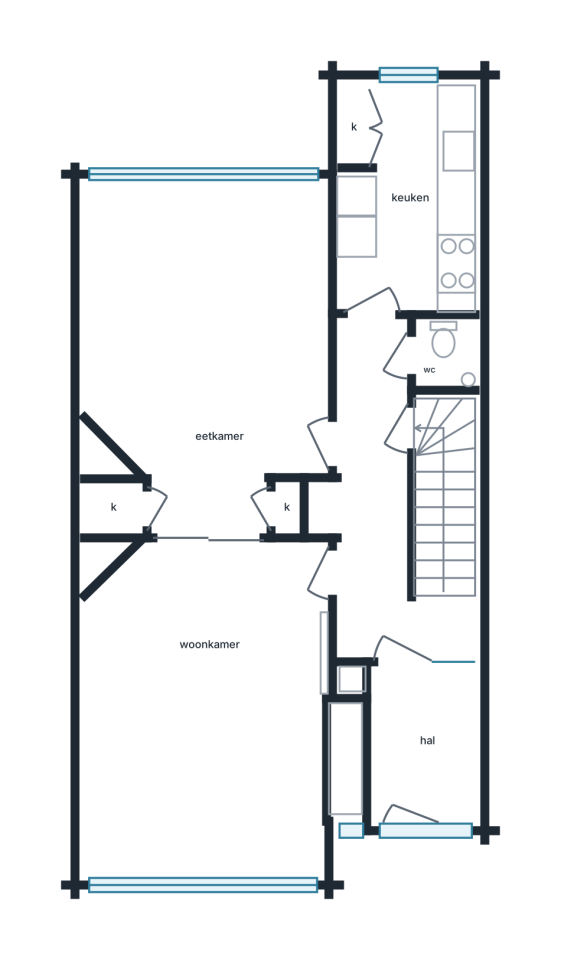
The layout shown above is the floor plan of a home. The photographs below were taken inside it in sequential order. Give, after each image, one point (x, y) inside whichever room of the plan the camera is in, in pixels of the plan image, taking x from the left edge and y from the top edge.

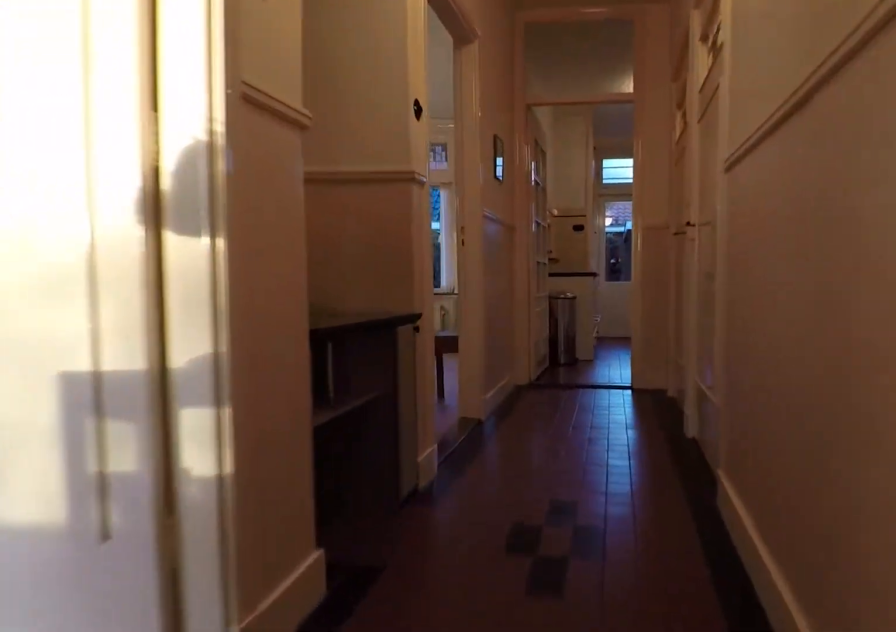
(379, 512)
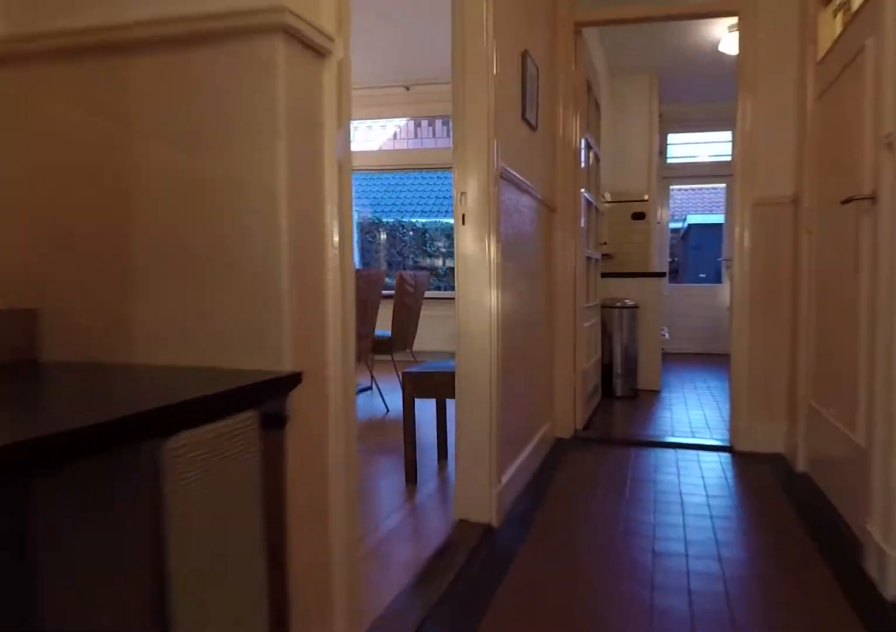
(379, 512)
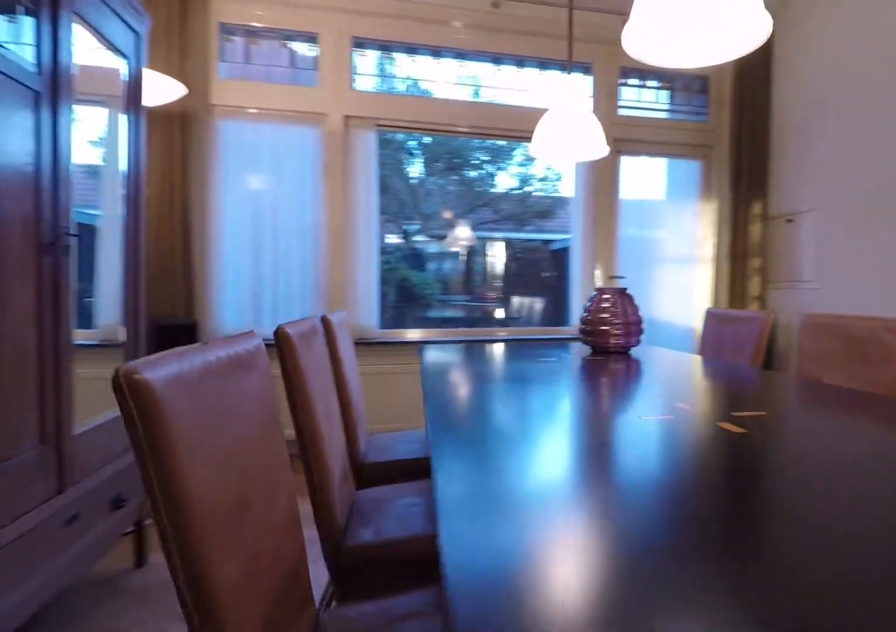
(214, 347)
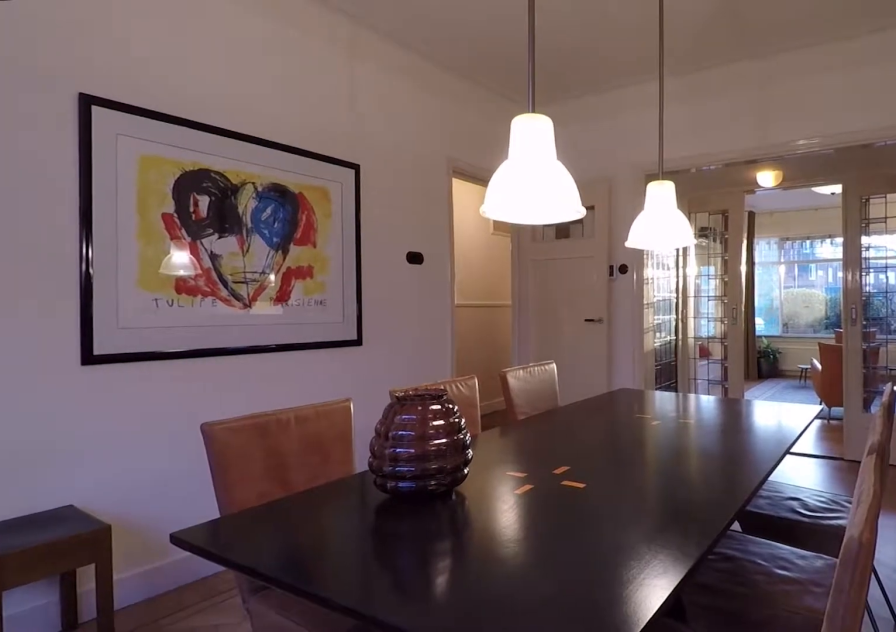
(214, 347)
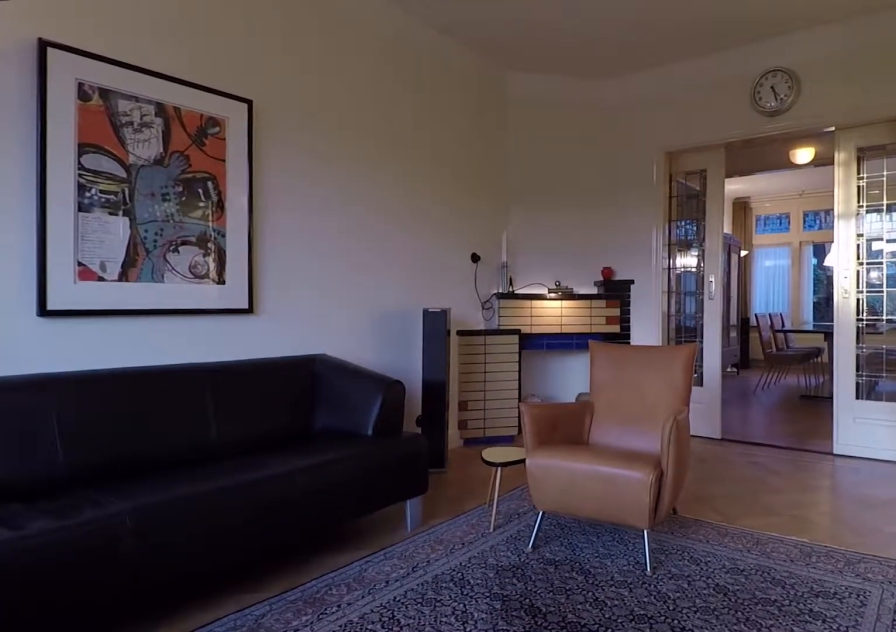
(220, 701)
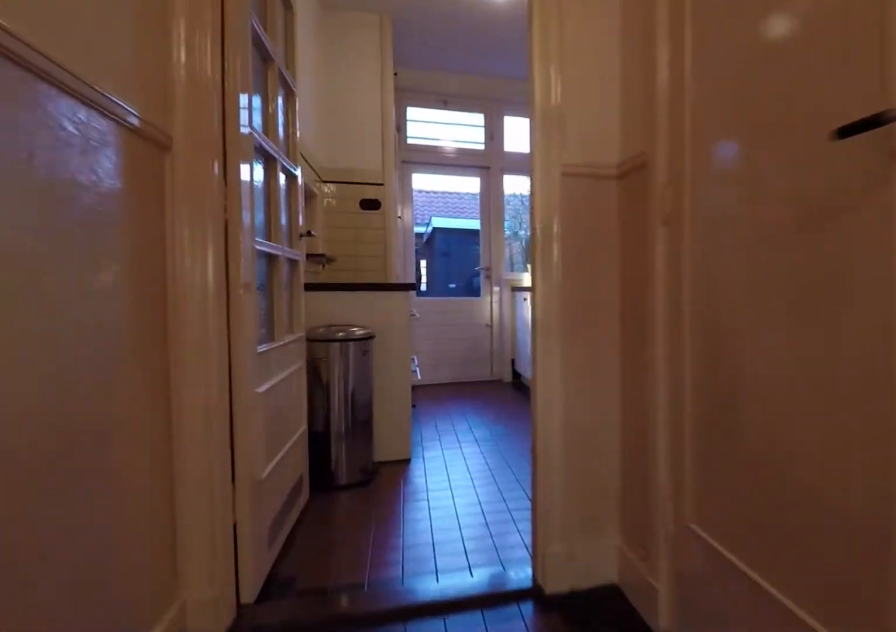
(379, 511)
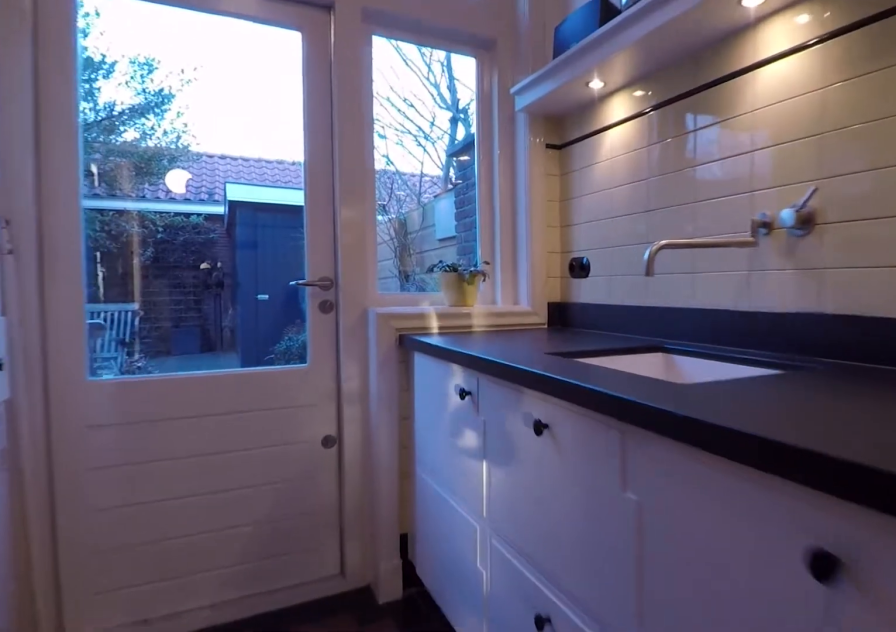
(413, 204)
